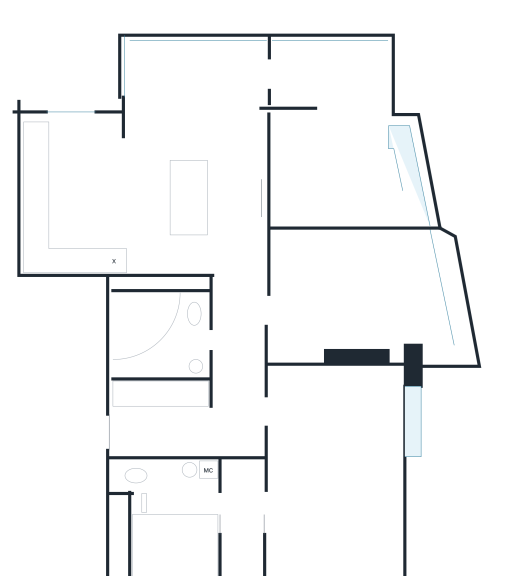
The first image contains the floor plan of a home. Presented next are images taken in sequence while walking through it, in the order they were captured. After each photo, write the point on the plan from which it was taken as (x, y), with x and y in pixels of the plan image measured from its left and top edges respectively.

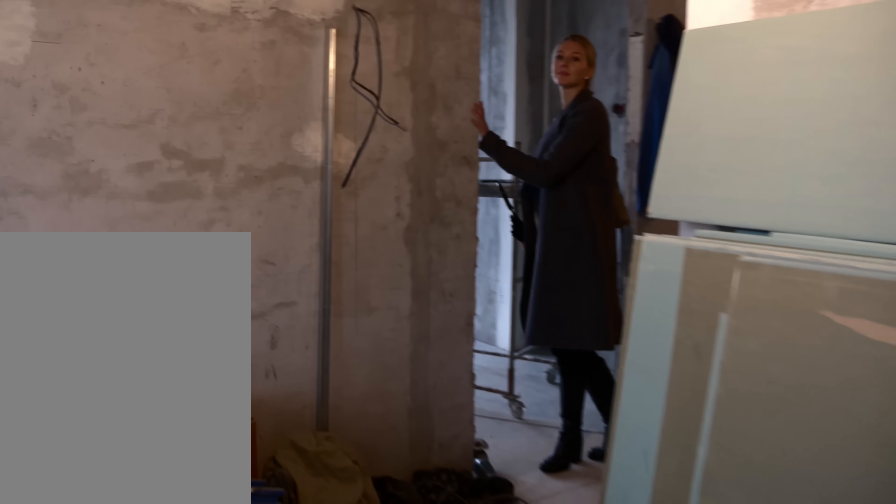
(174, 234)
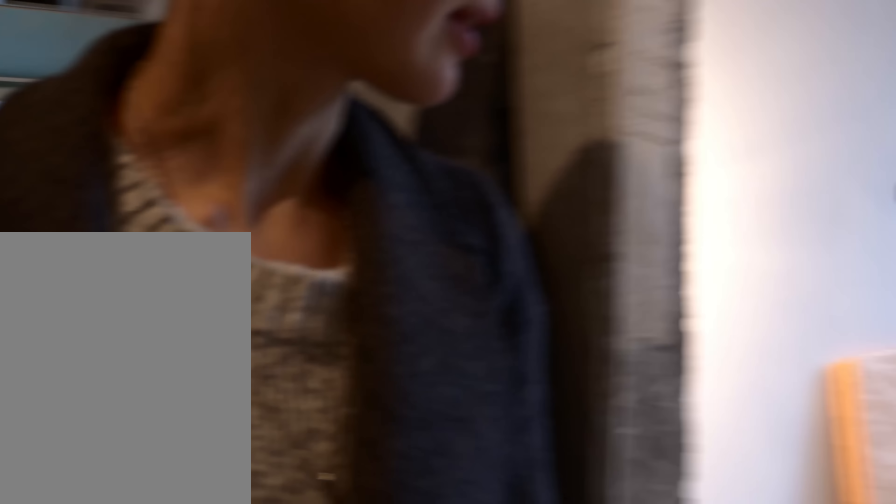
(242, 380)
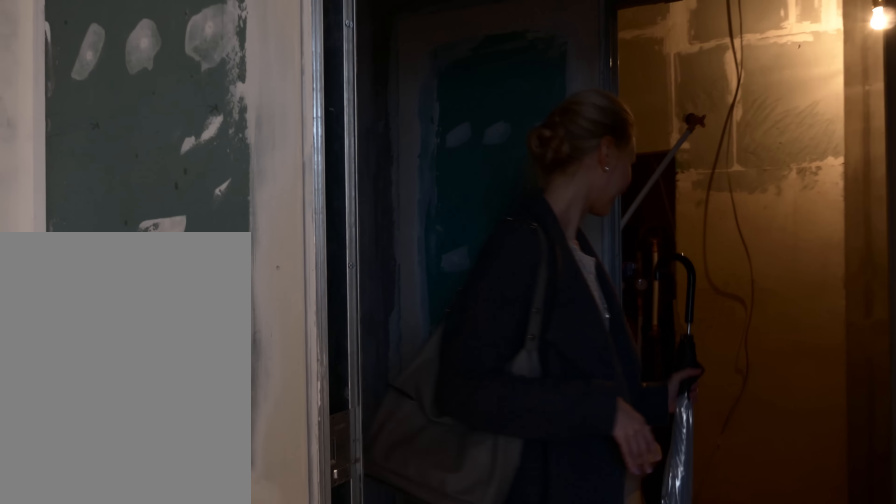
(302, 509)
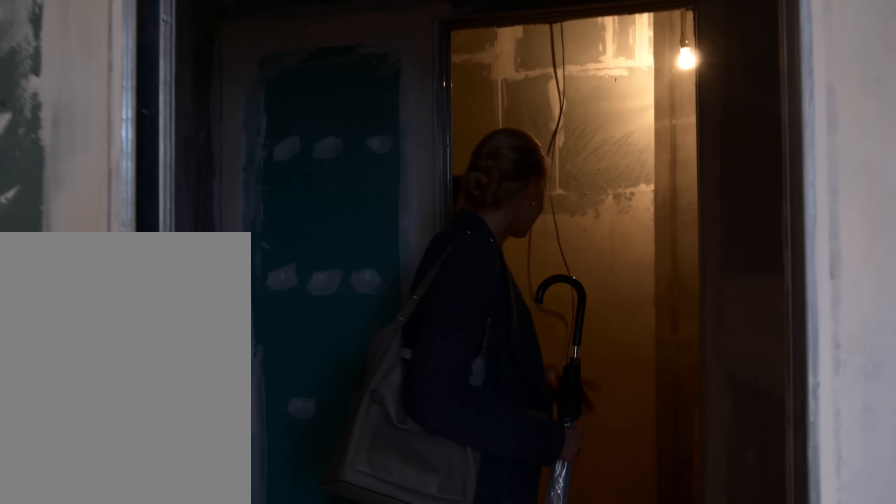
(307, 507)
